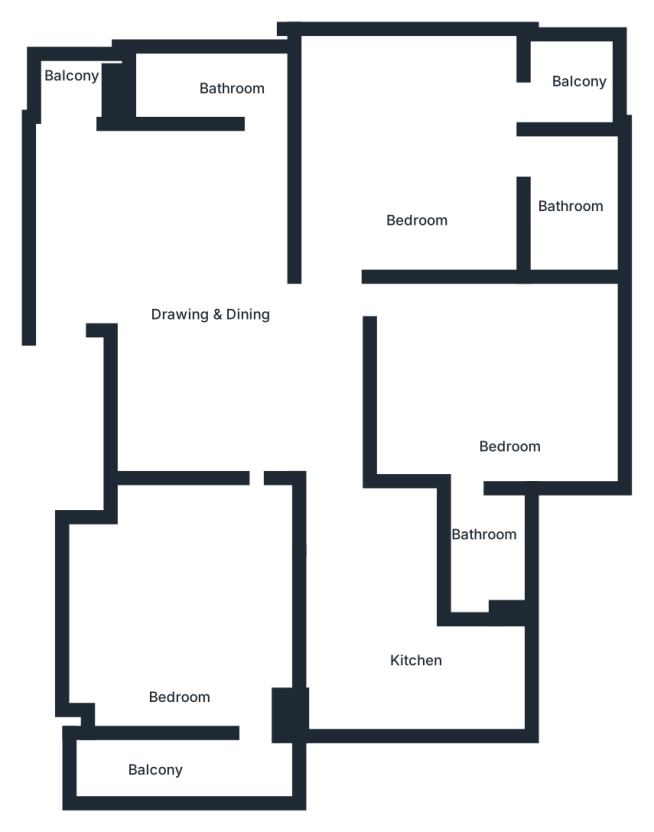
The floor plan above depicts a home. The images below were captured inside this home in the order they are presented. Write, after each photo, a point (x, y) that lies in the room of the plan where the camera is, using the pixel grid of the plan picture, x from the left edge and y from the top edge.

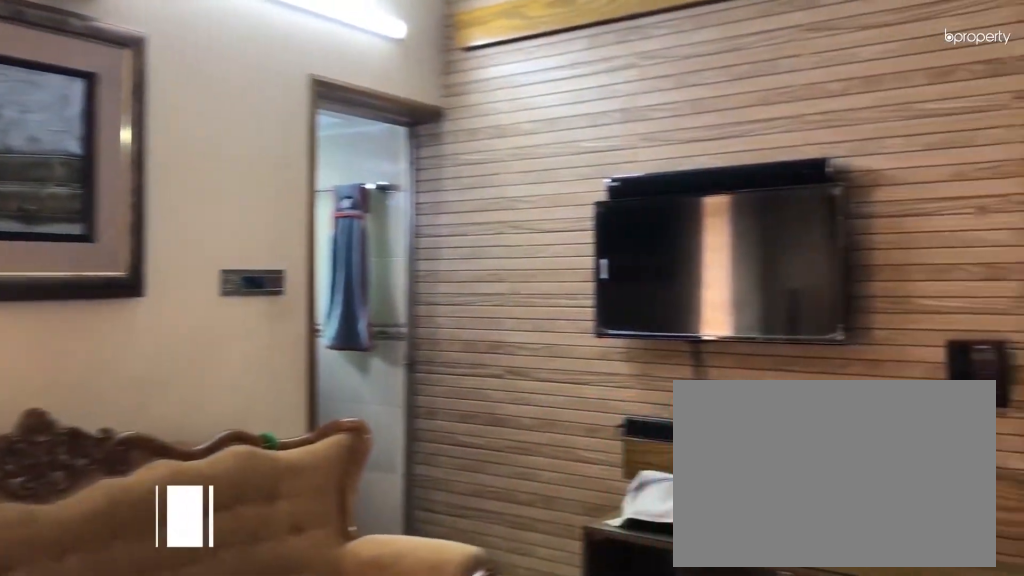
(207, 304)
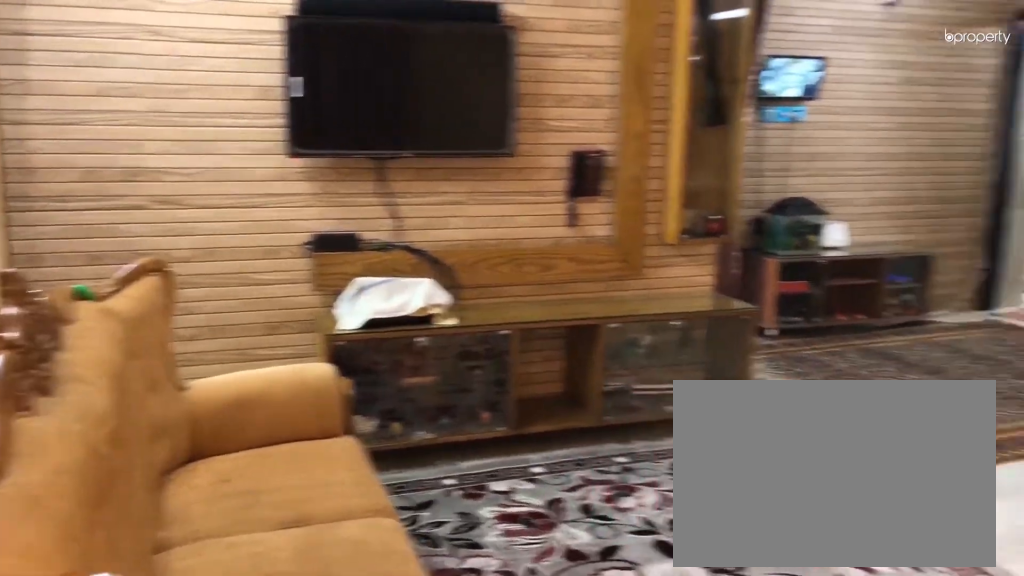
(209, 312)
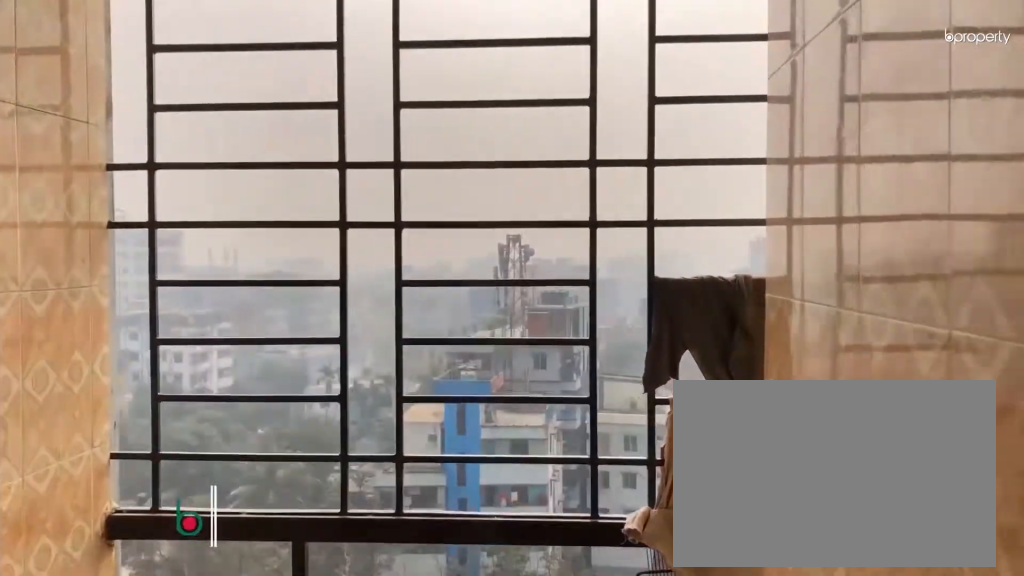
(77, 73)
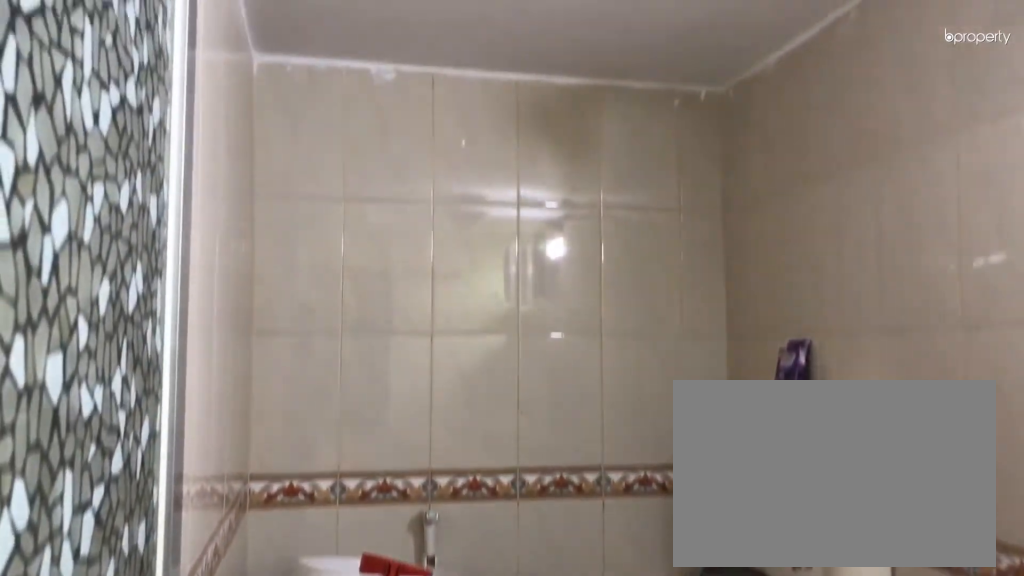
(225, 85)
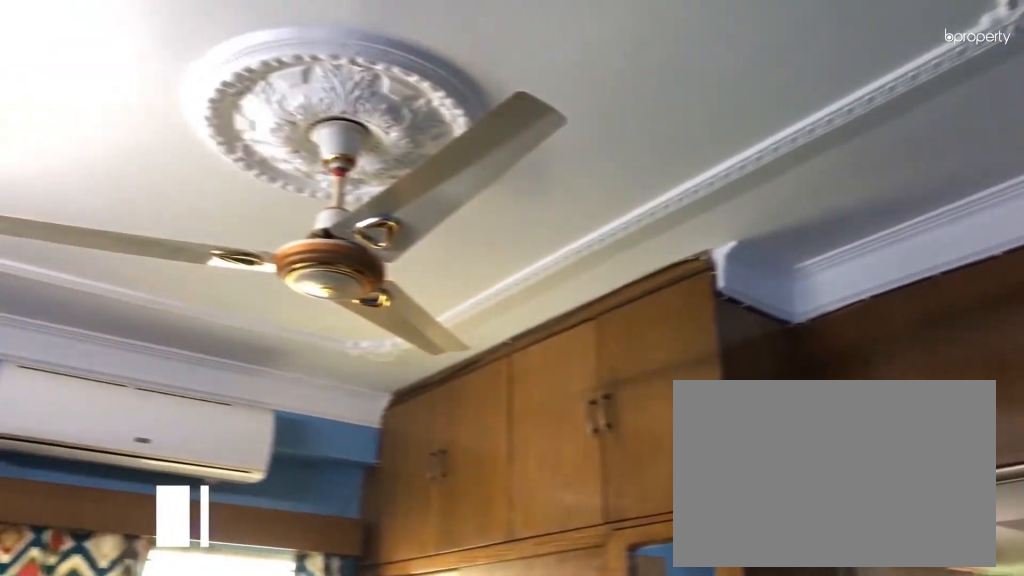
(515, 381)
